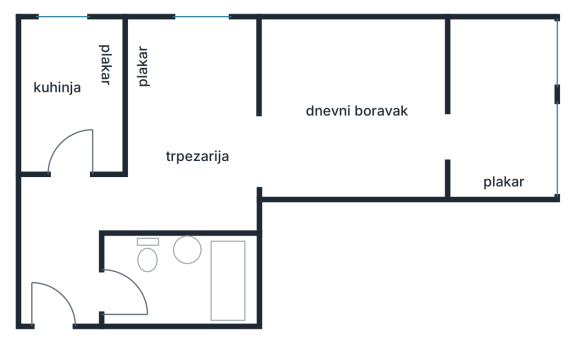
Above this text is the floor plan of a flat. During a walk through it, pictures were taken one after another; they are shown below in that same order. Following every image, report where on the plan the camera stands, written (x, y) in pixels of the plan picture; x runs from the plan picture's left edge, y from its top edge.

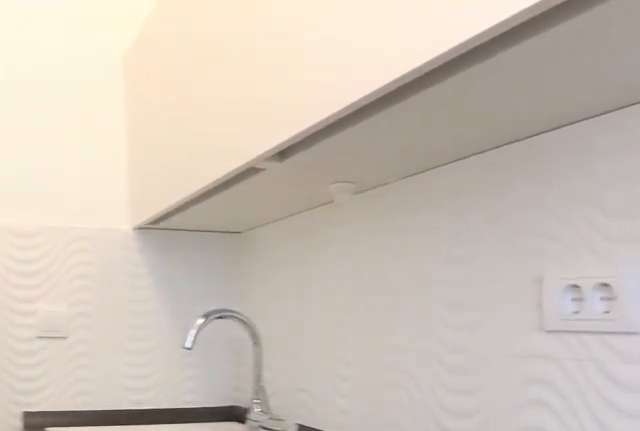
(78, 21)
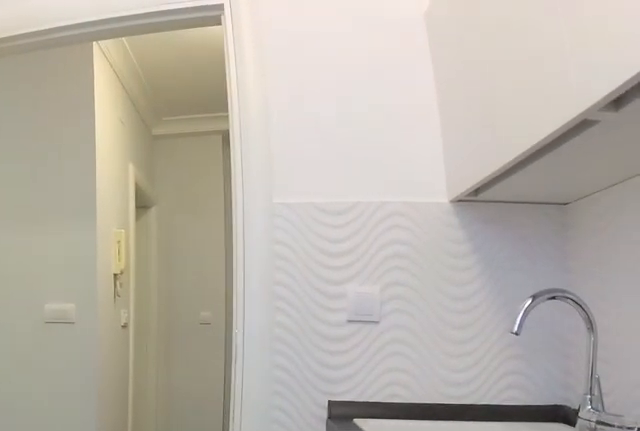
(72, 53)
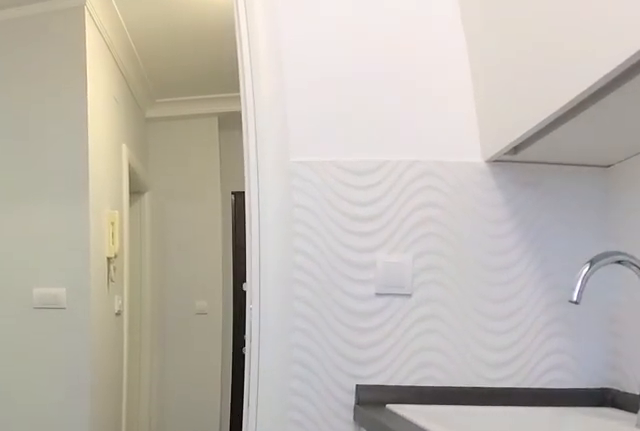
(72, 75)
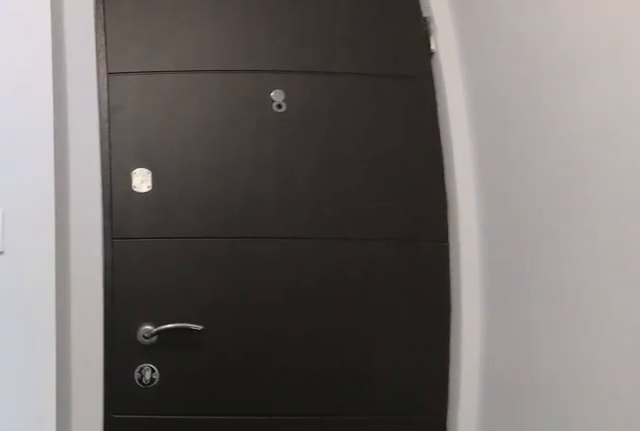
(72, 281)
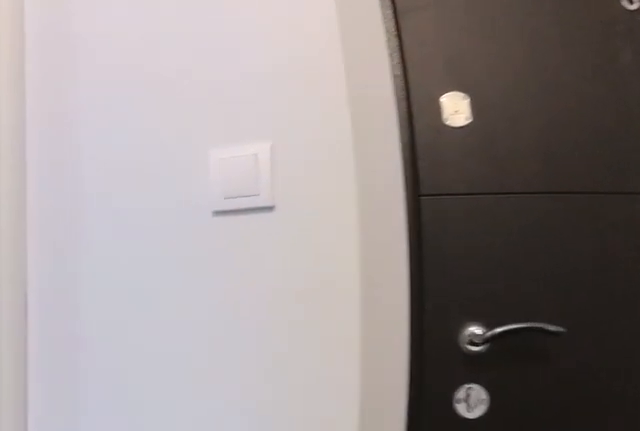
(70, 292)
